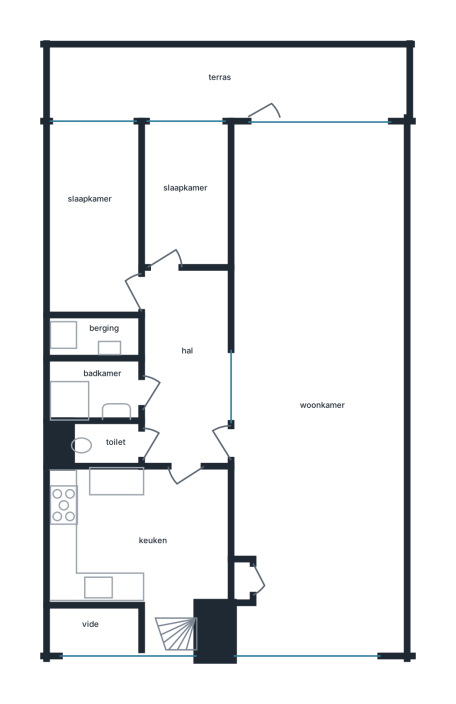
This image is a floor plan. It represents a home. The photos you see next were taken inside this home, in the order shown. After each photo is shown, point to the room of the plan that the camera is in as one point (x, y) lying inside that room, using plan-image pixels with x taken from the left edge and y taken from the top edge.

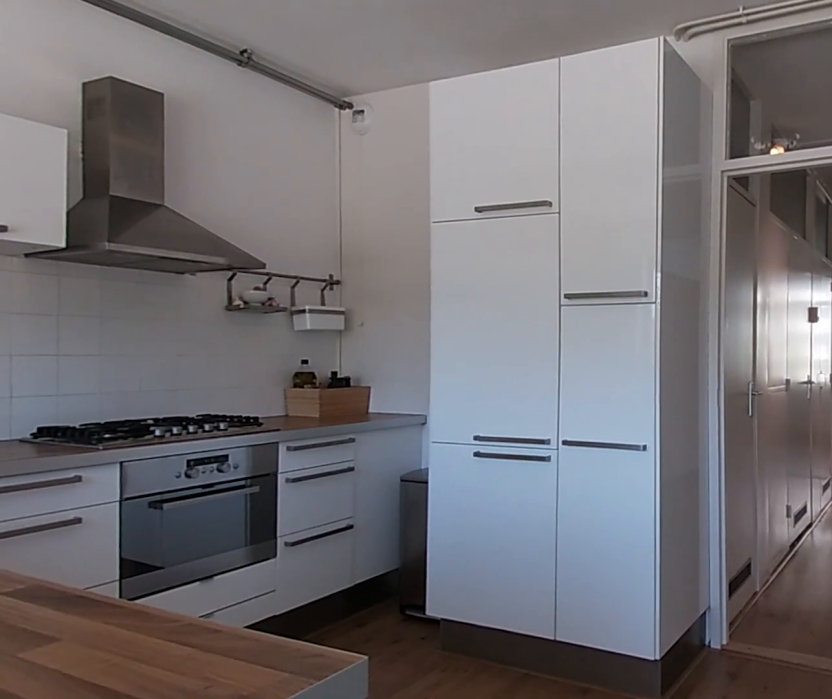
(141, 539)
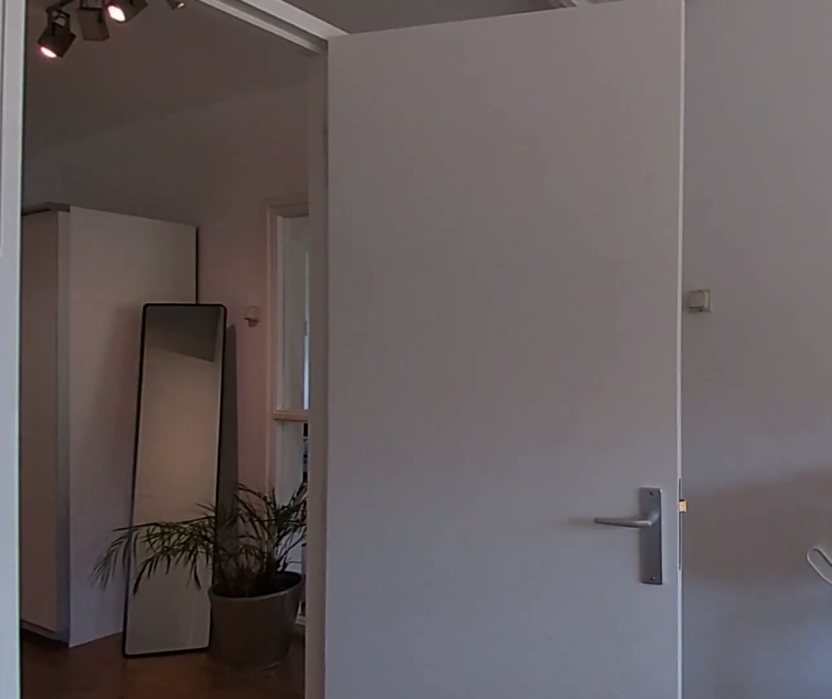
(141, 539)
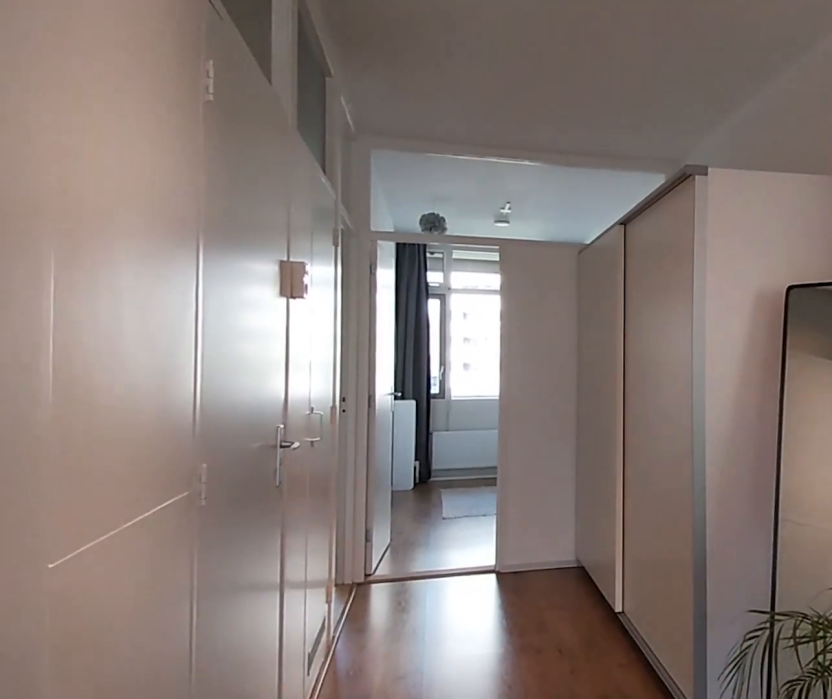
(186, 368)
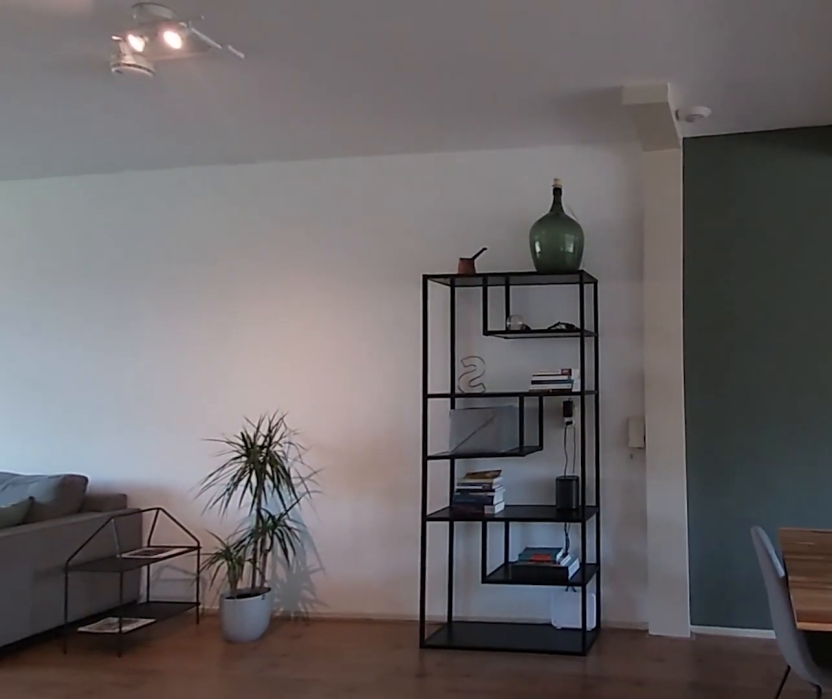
(328, 256)
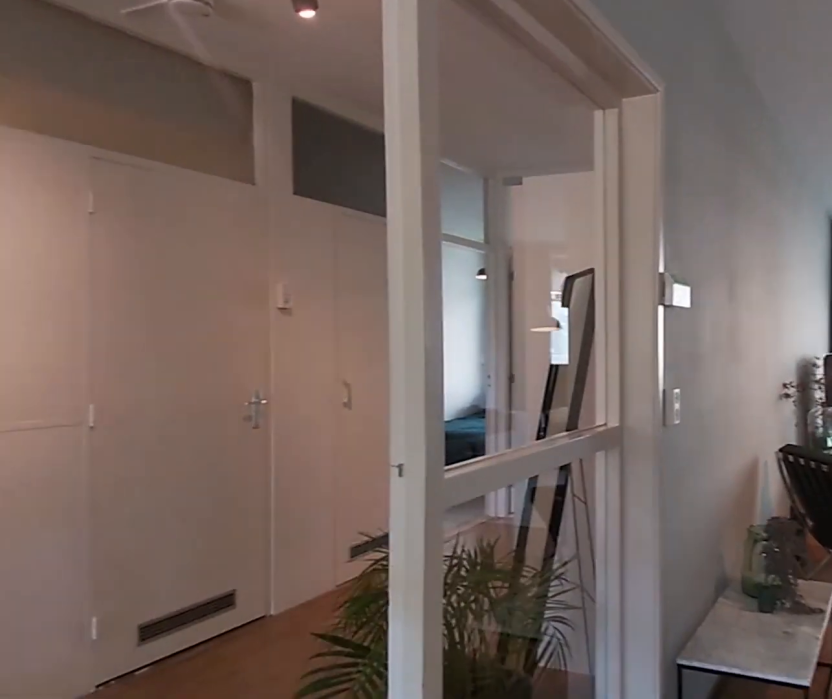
(328, 256)
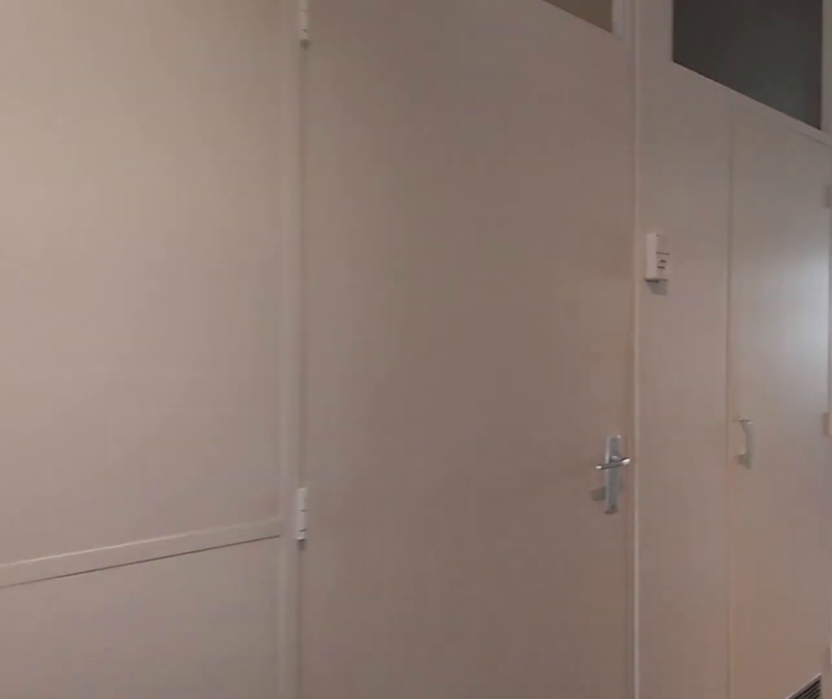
(186, 368)
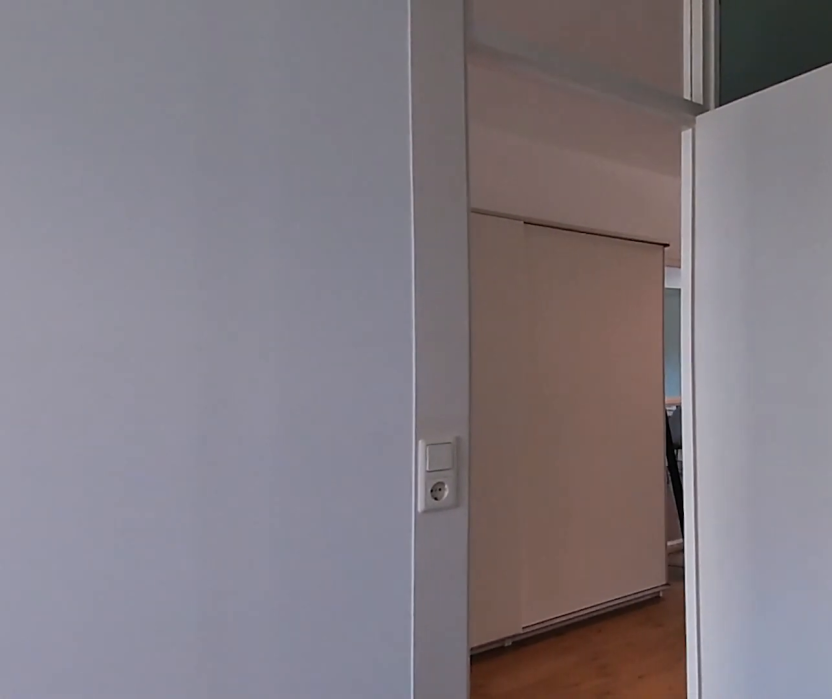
(96, 220)
